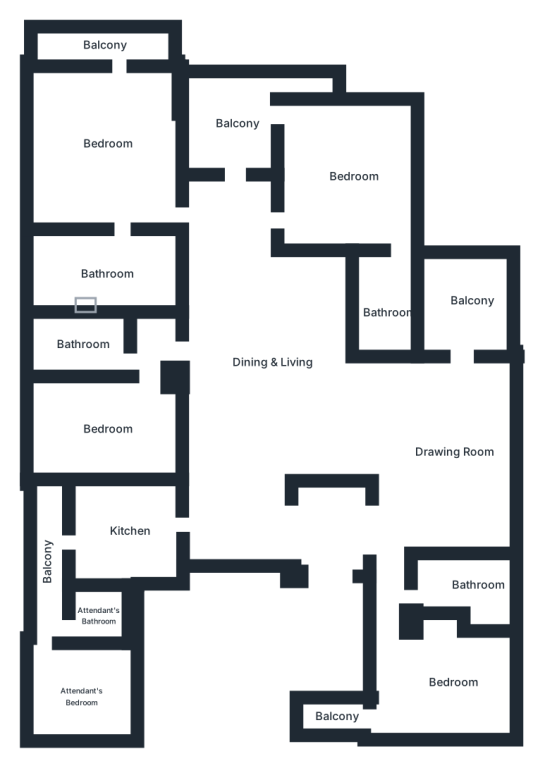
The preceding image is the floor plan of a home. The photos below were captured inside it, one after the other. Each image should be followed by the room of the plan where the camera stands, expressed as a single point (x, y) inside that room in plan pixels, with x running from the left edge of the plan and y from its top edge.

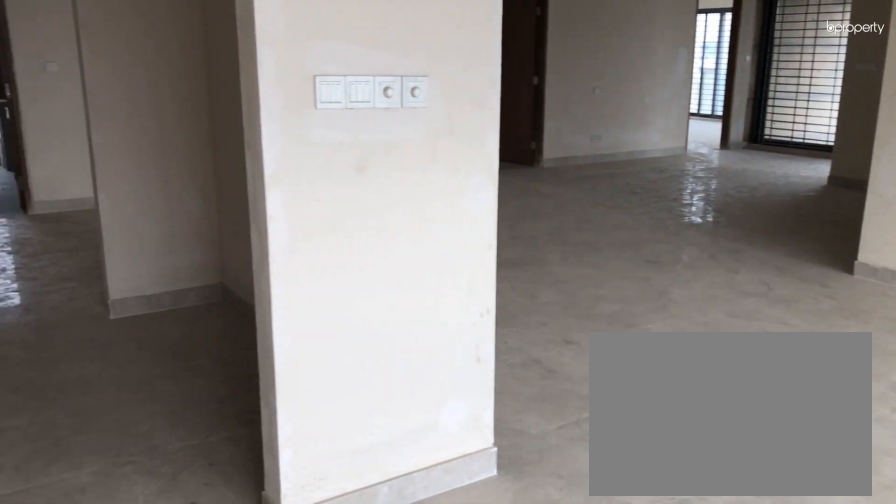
(446, 446)
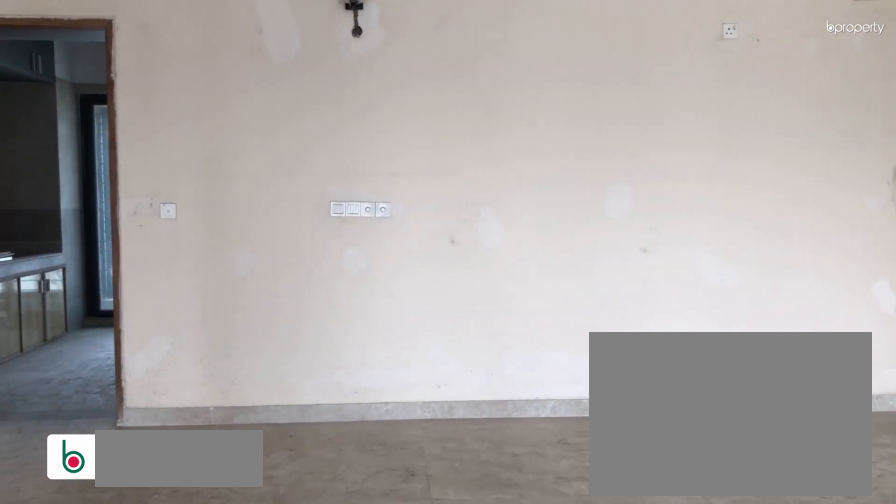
(263, 370)
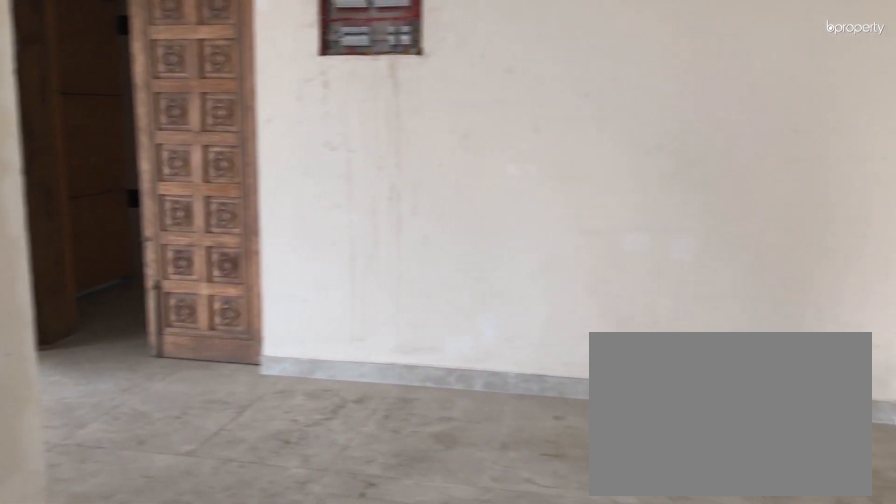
(263, 364)
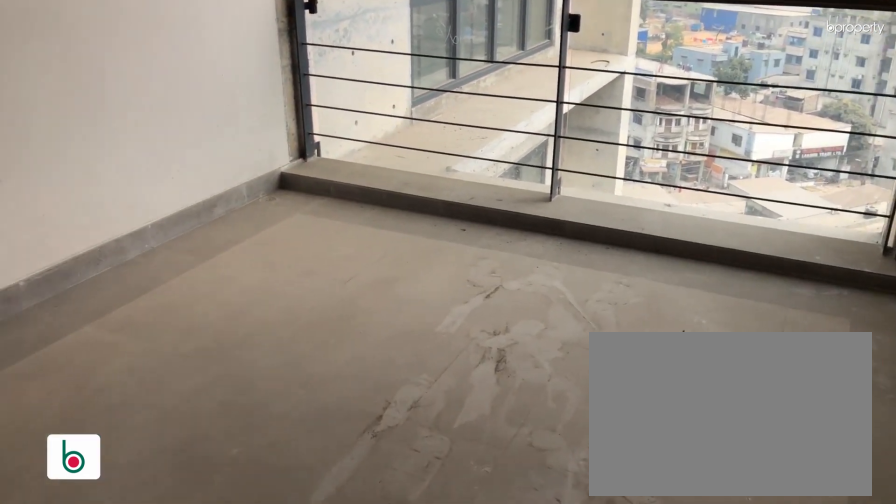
(463, 301)
